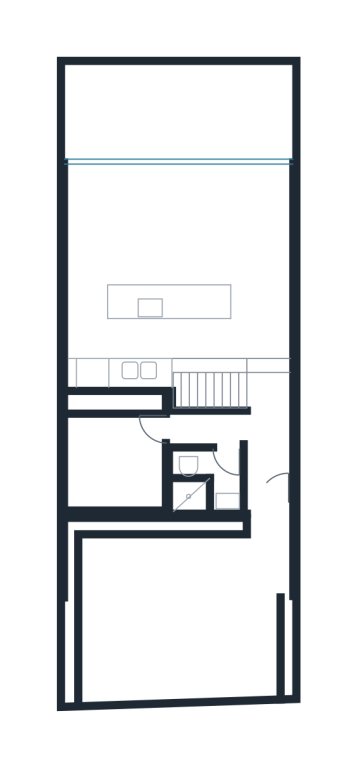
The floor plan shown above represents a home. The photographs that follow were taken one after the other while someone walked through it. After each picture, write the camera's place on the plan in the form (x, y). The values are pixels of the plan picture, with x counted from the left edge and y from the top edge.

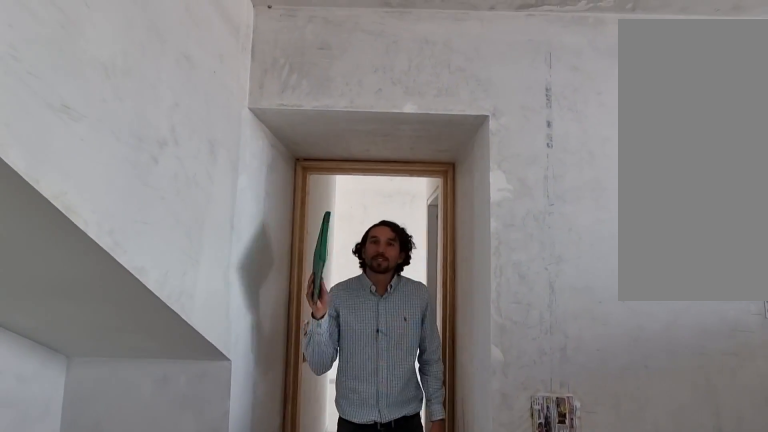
(98, 434)
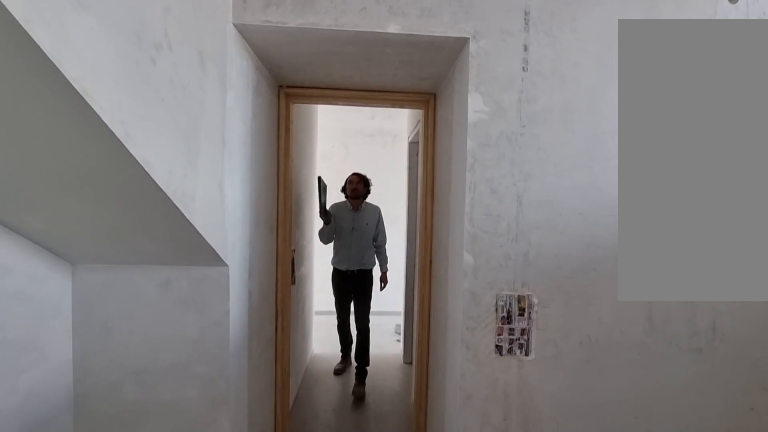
(98, 433)
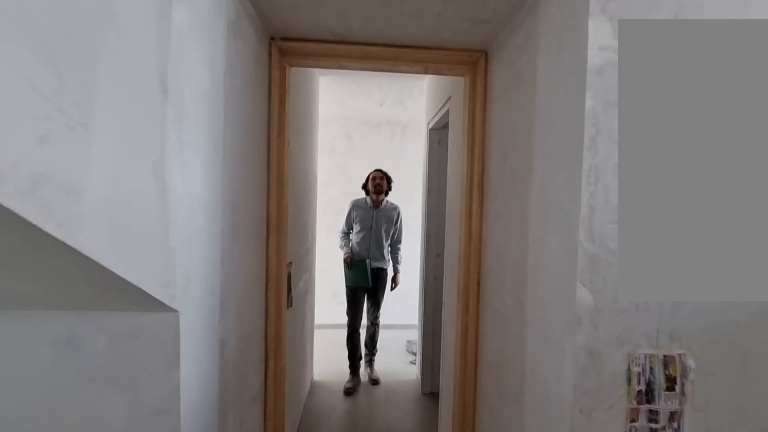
(94, 433)
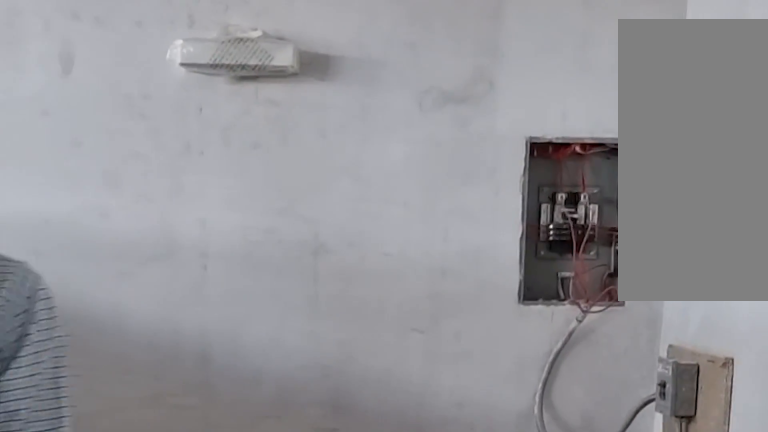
(207, 423)
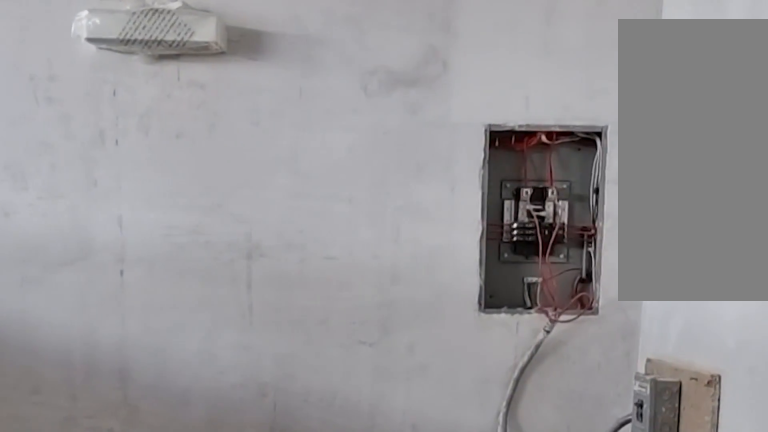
(206, 423)
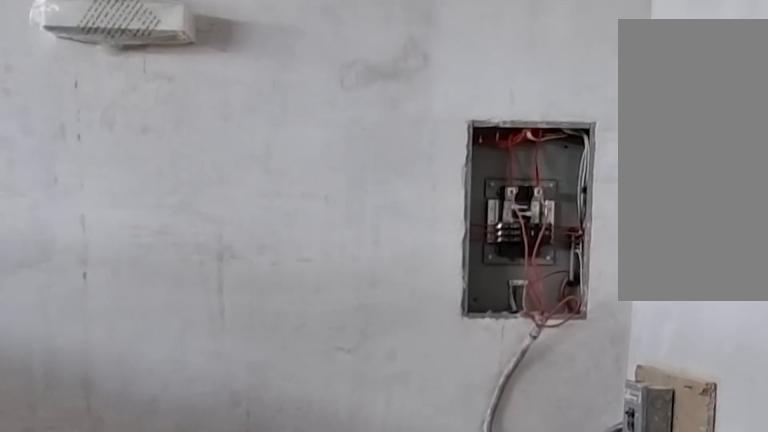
(206, 423)
